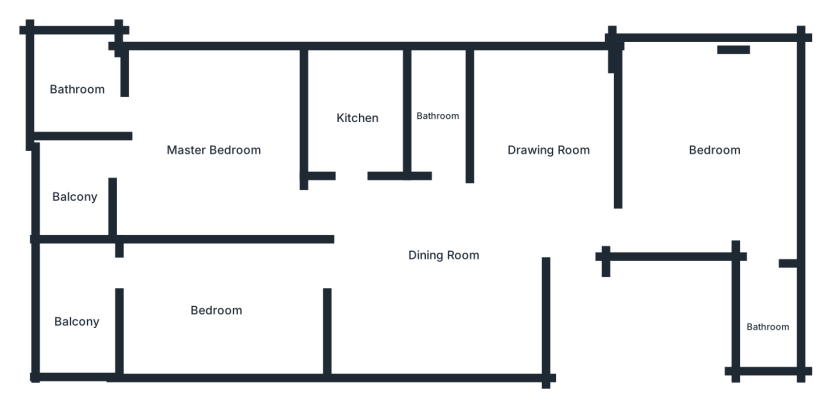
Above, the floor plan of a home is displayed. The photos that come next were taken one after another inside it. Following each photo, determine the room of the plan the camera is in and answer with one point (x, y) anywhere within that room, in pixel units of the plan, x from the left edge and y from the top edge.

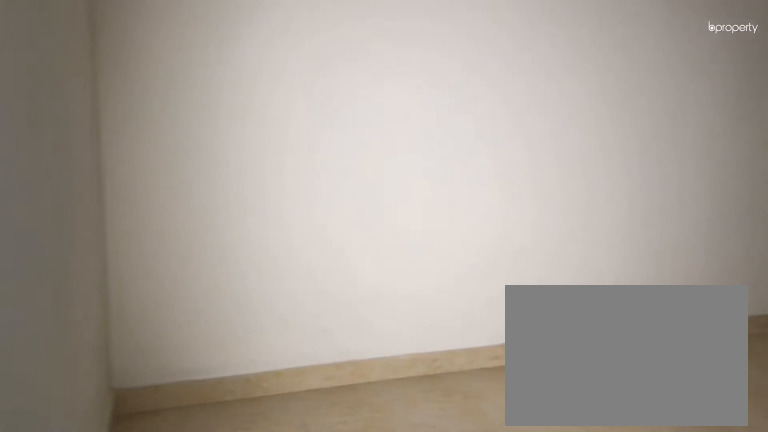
(444, 265)
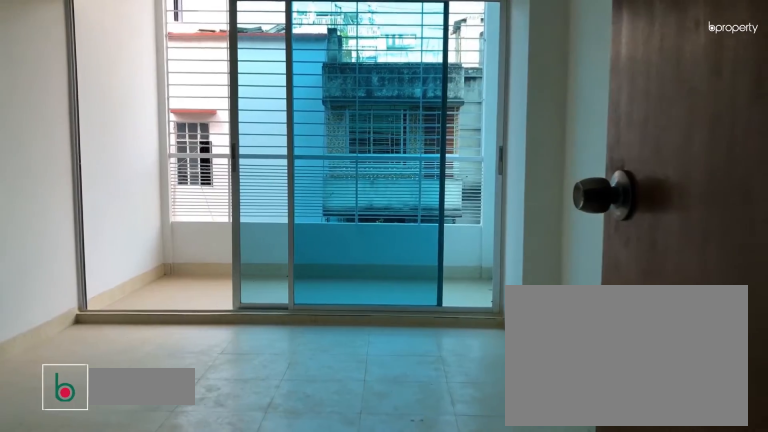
(219, 313)
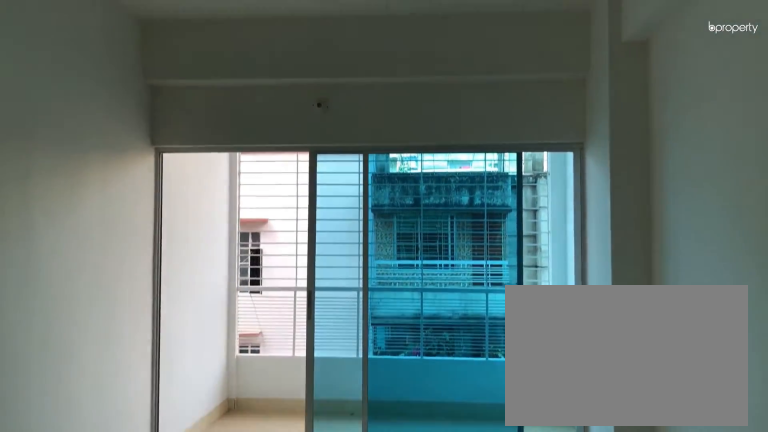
(220, 313)
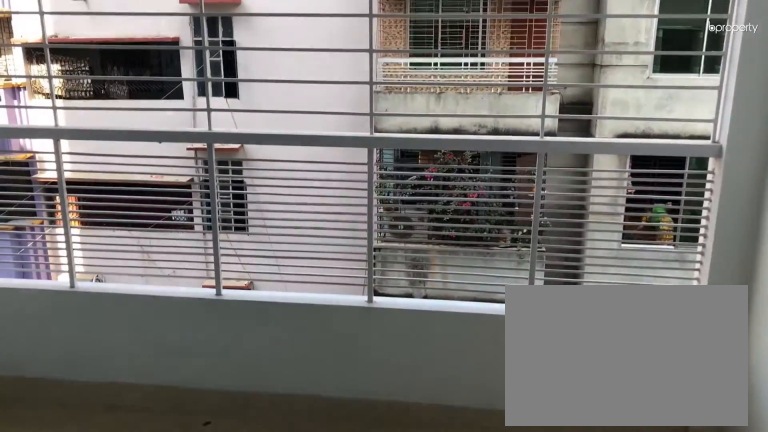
(83, 312)
